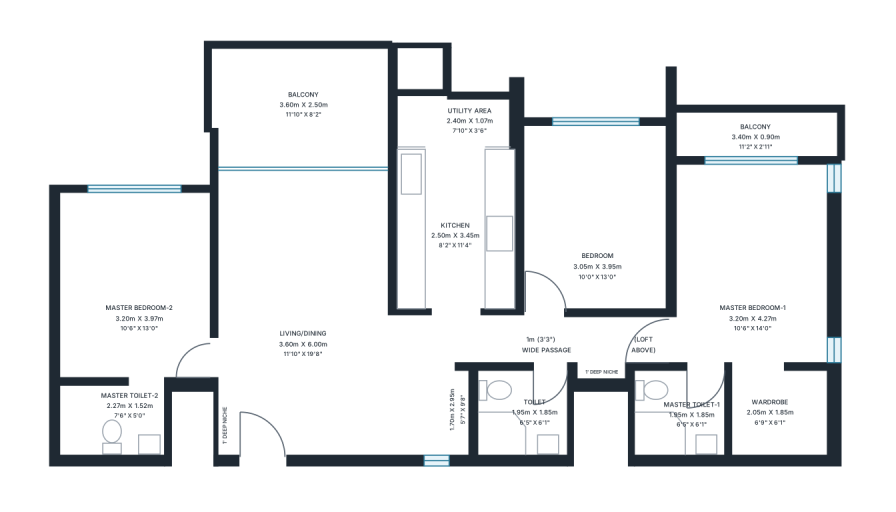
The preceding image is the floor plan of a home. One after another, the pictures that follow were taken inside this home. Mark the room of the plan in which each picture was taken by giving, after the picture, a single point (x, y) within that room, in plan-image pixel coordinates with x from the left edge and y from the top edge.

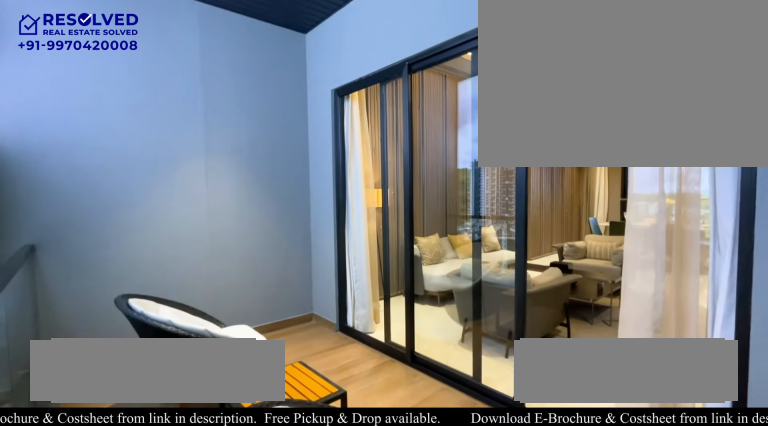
(301, 107)
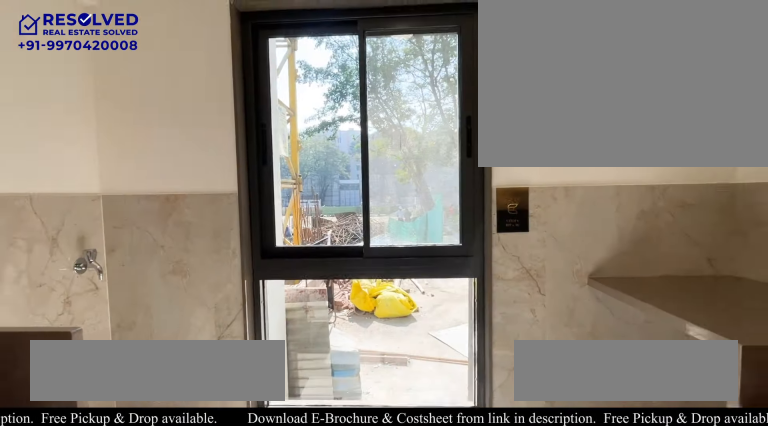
(455, 230)
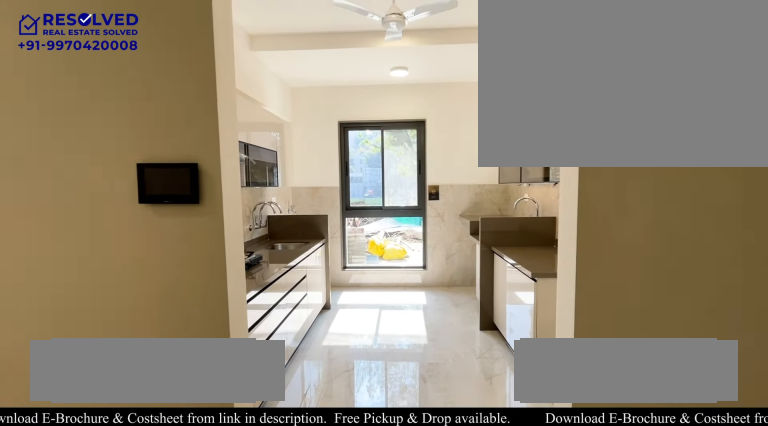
(455, 230)
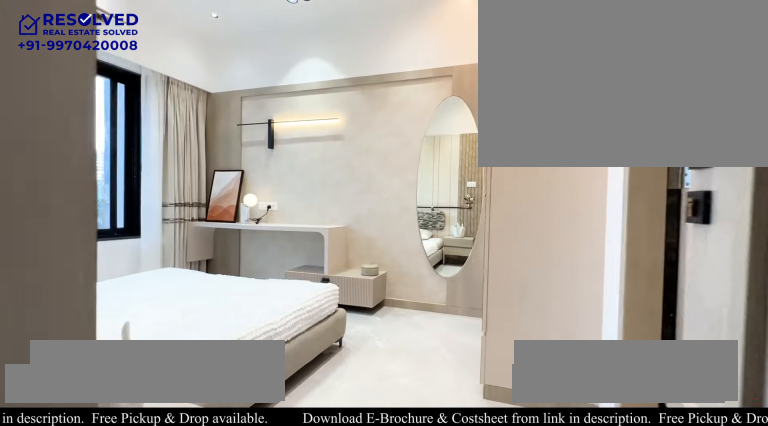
(595, 216)
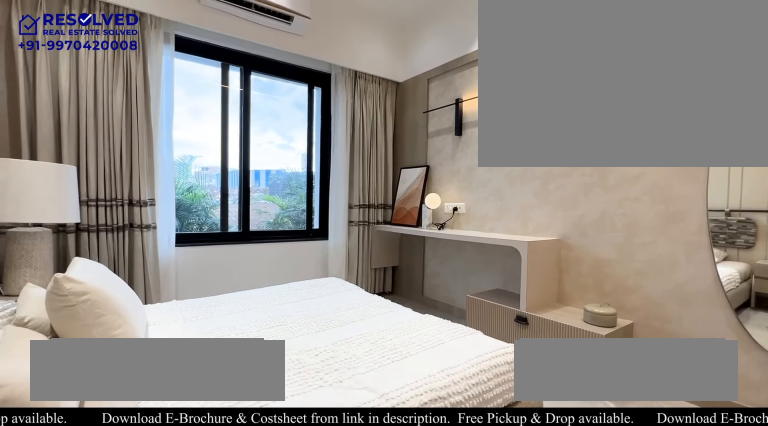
(595, 216)
